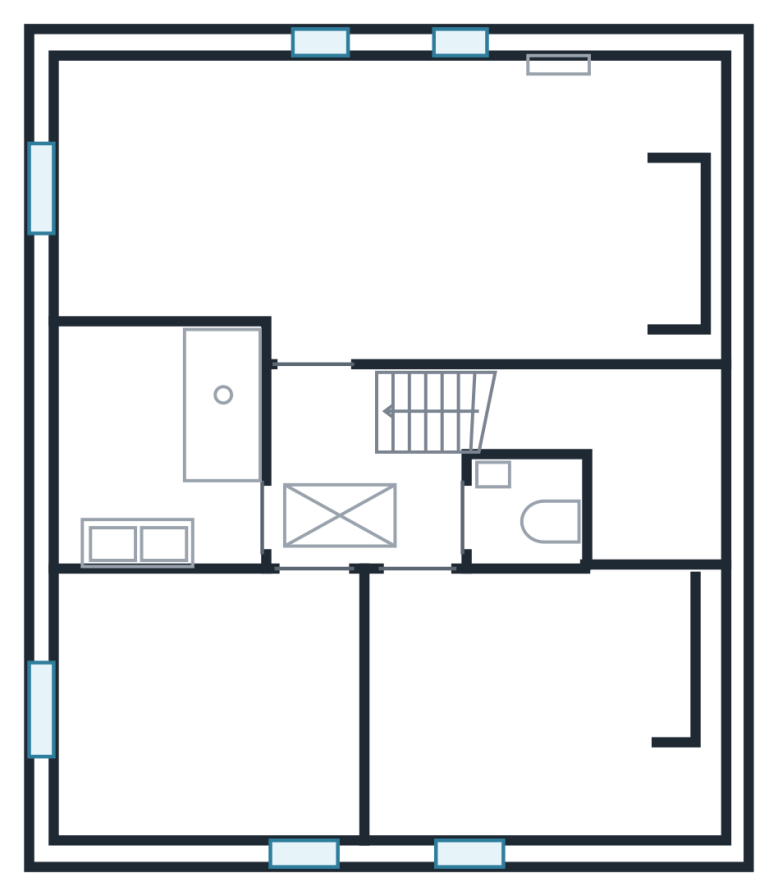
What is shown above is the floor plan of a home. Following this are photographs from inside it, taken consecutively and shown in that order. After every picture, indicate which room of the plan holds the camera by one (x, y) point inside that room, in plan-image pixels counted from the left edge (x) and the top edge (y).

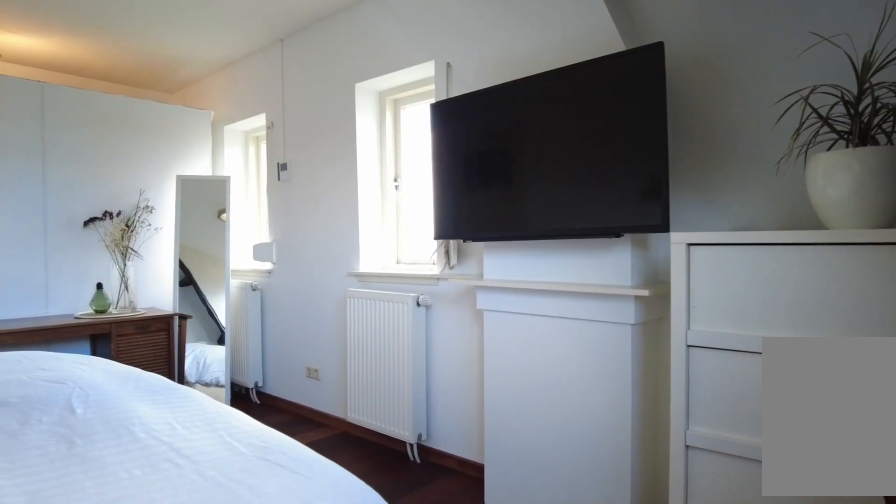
(411, 207)
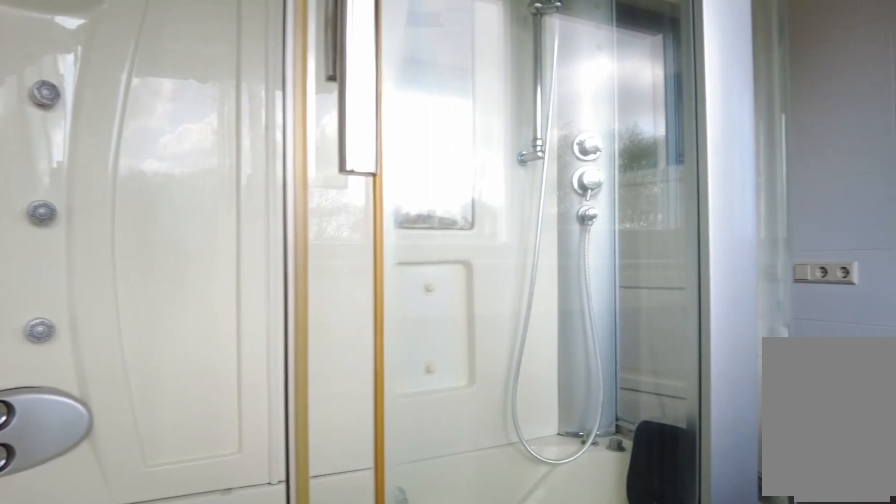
(154, 446)
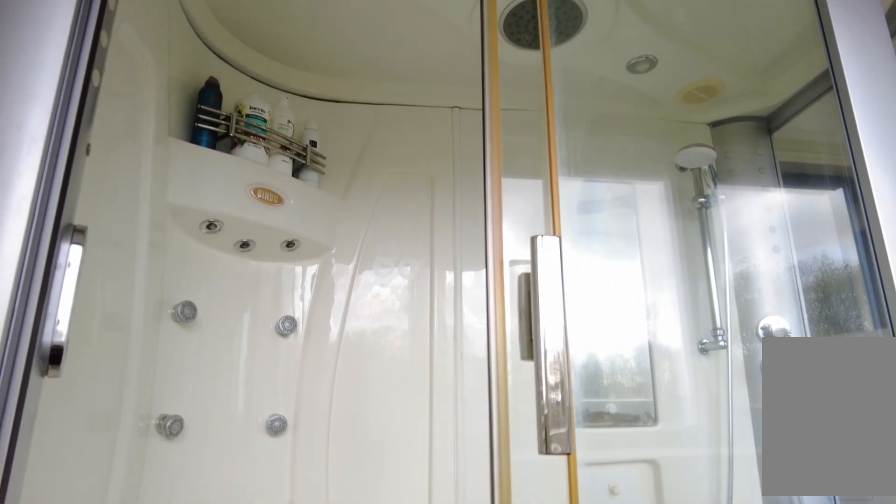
(154, 446)
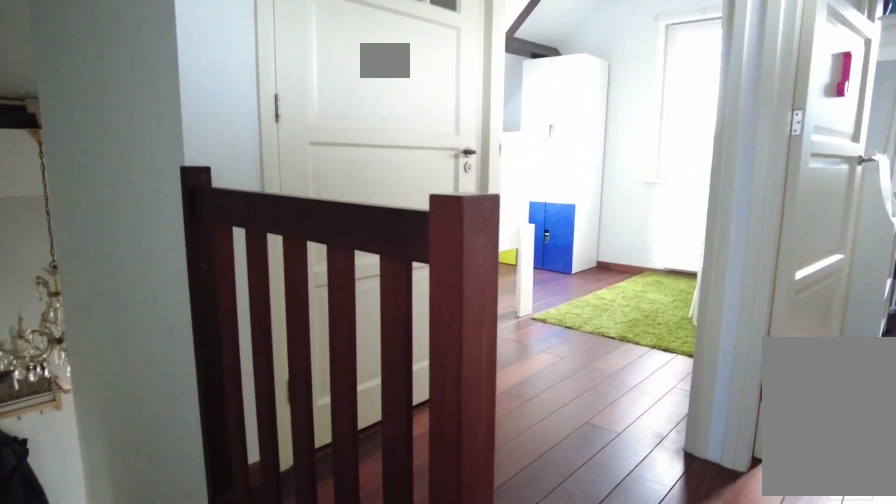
(354, 483)
